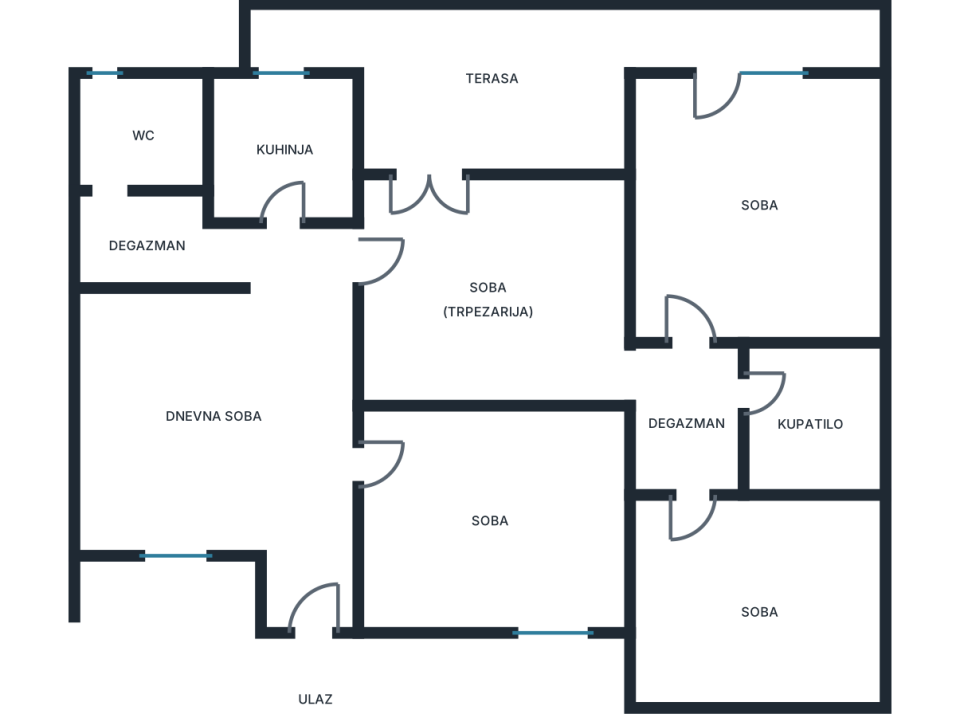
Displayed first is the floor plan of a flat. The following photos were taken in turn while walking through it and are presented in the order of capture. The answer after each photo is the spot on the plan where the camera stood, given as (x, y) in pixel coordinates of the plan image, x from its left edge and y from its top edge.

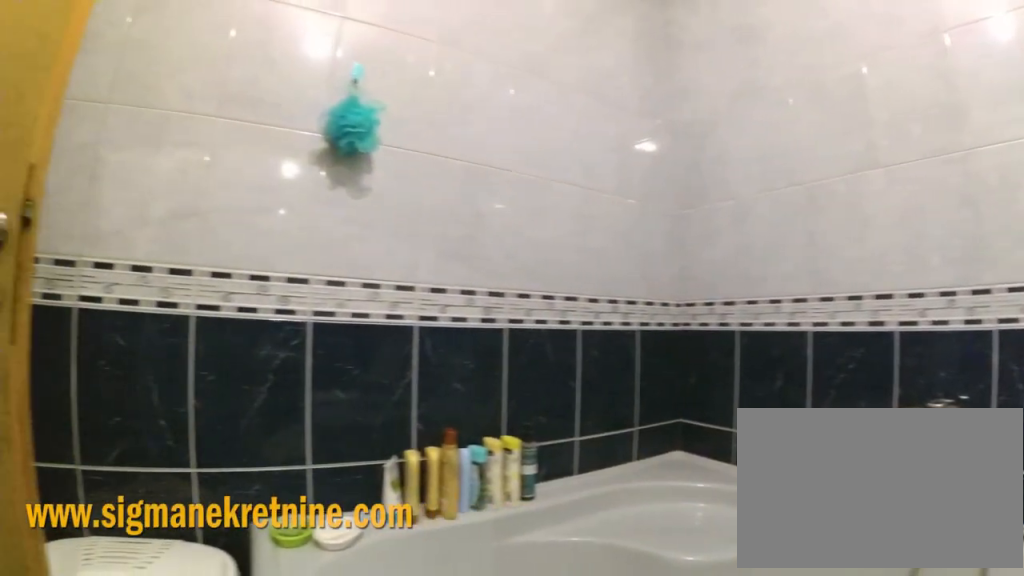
(778, 455)
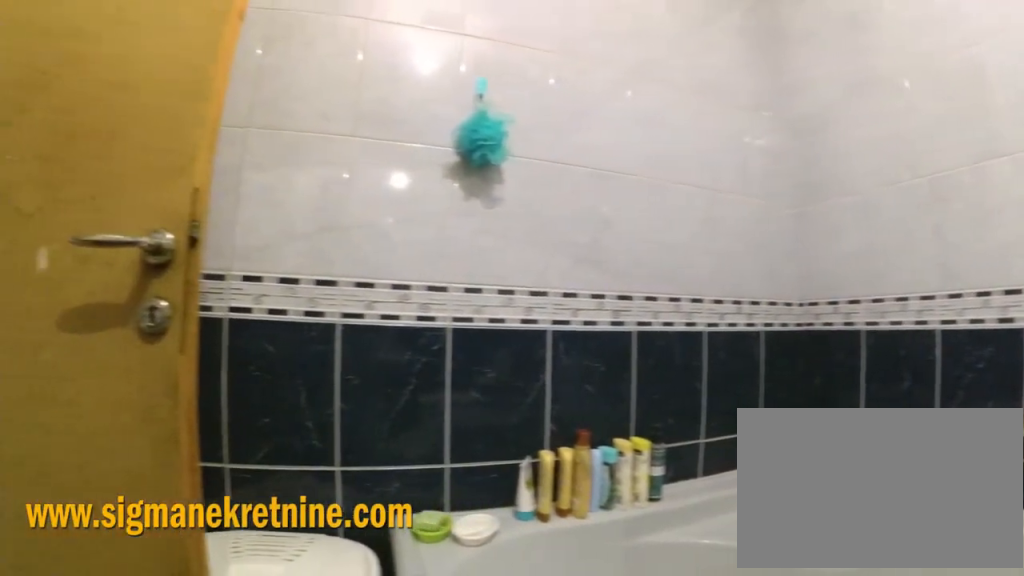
(786, 456)
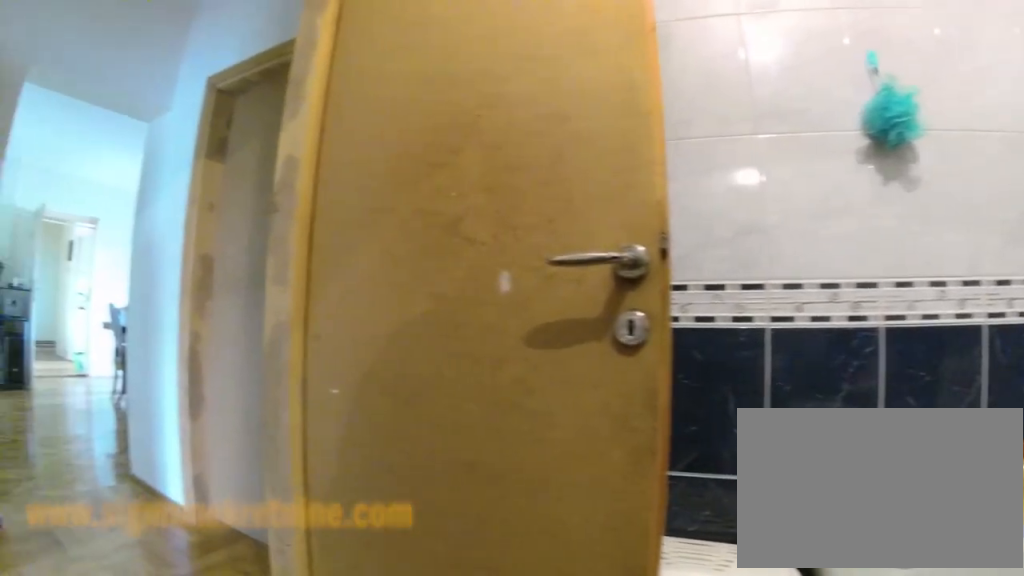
(809, 452)
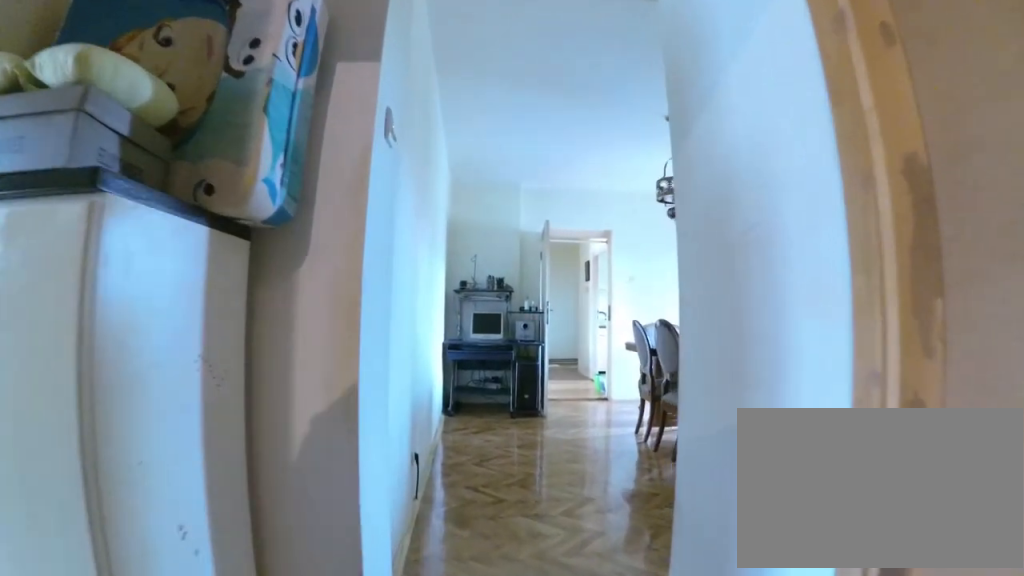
(722, 394)
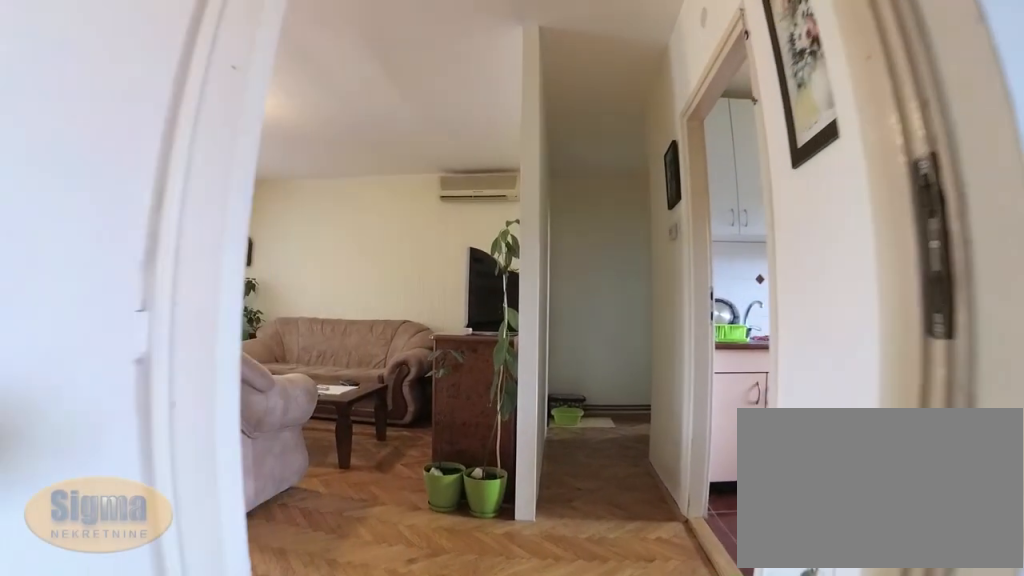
(418, 257)
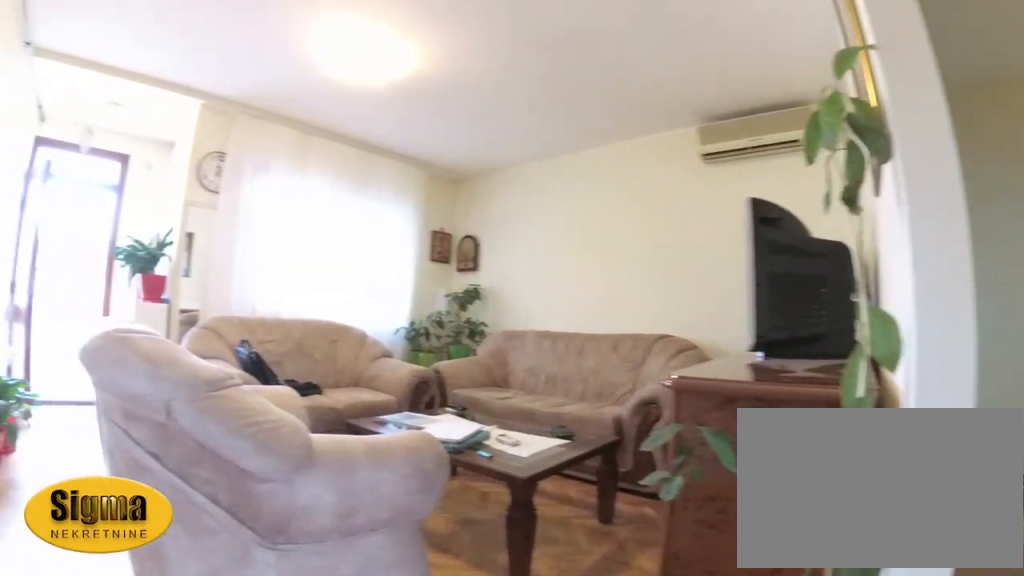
(307, 237)
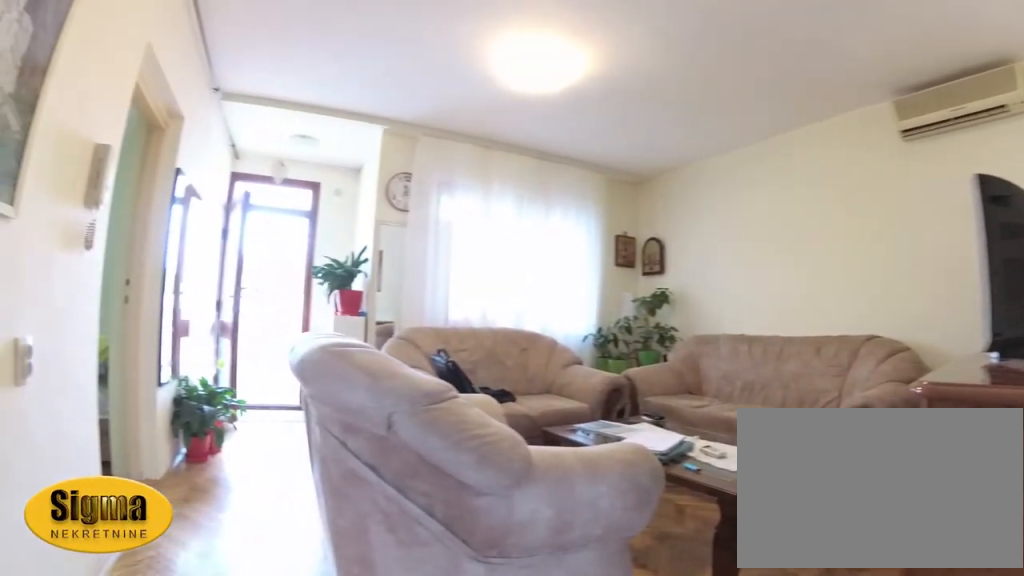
(303, 234)
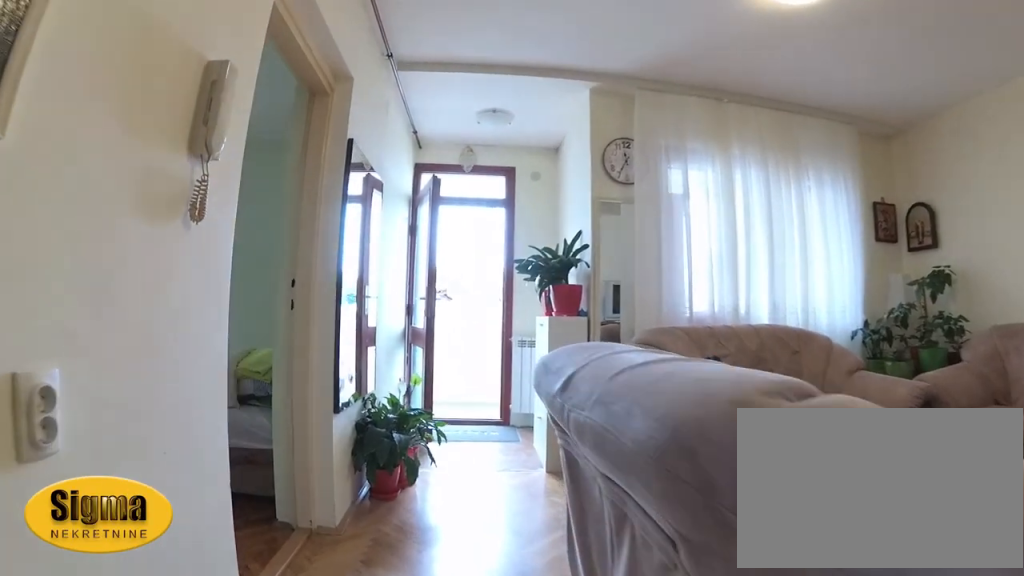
(291, 323)
